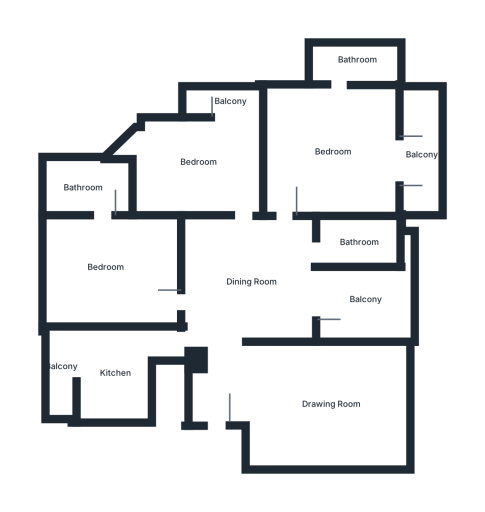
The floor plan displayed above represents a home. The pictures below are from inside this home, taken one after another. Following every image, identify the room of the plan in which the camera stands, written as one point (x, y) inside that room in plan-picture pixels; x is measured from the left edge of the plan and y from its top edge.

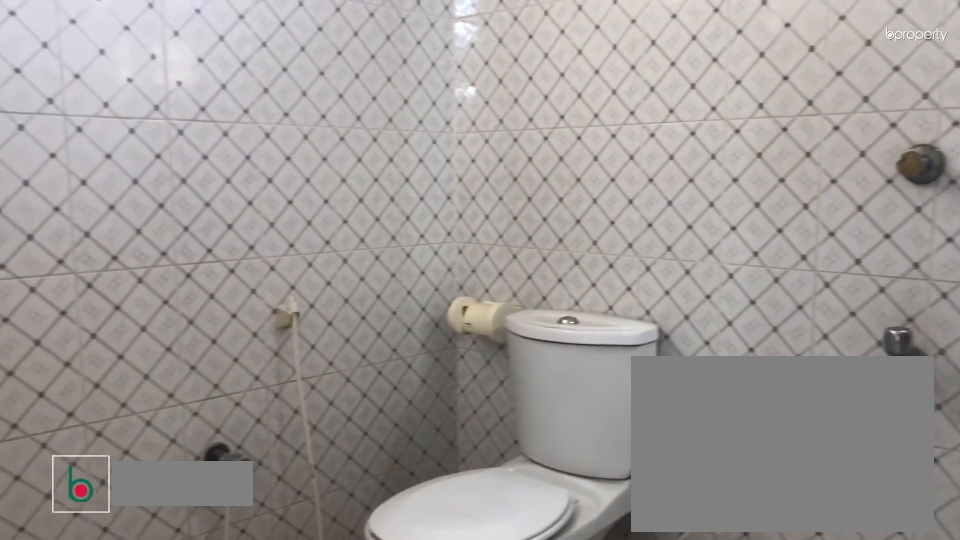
(82, 190)
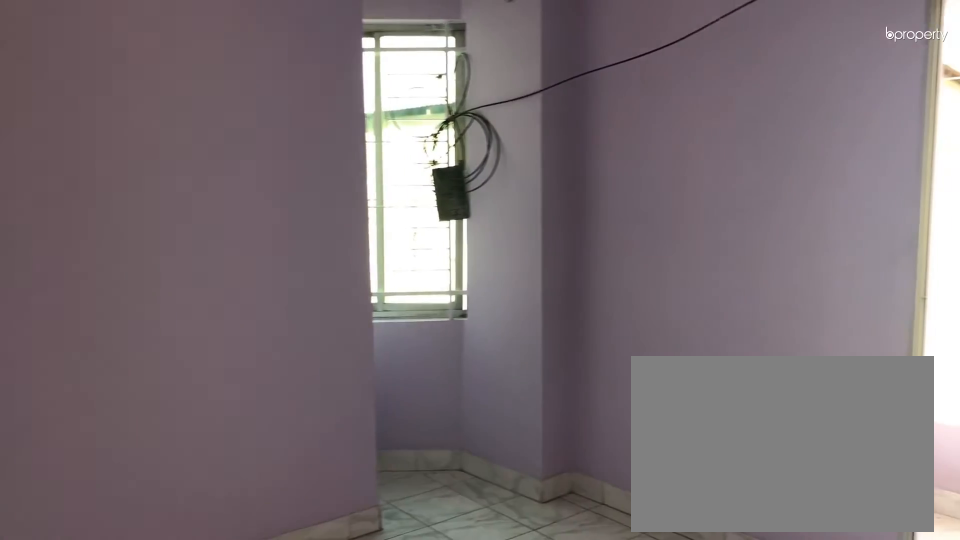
(199, 163)
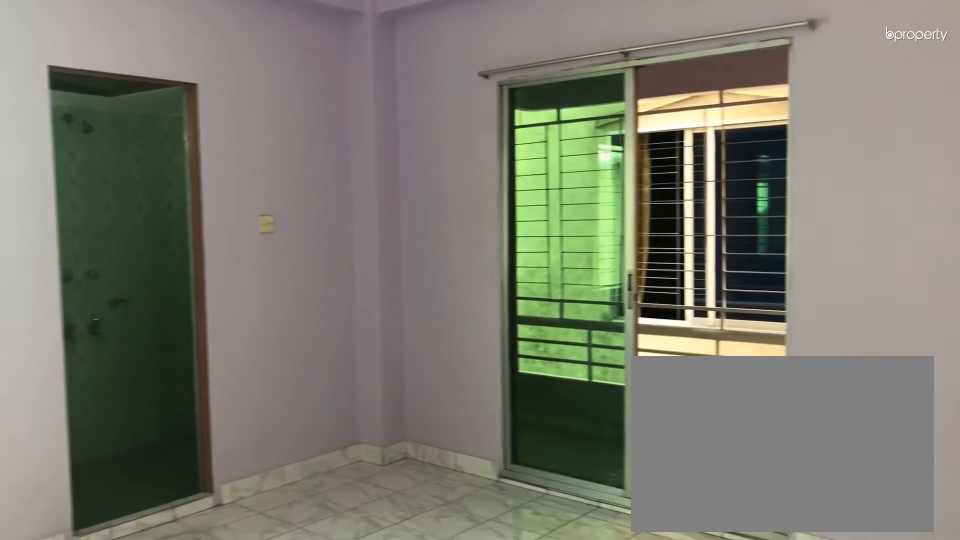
(329, 150)
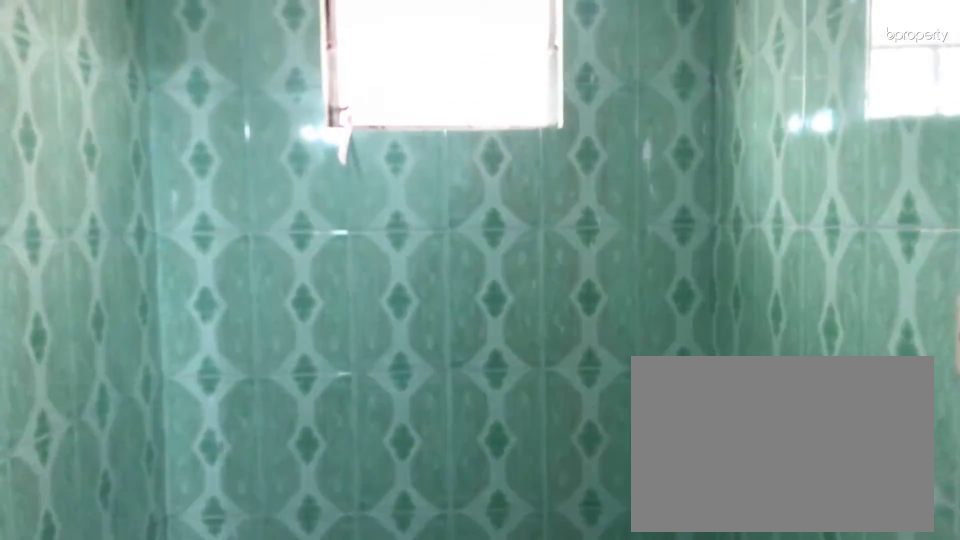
(356, 63)
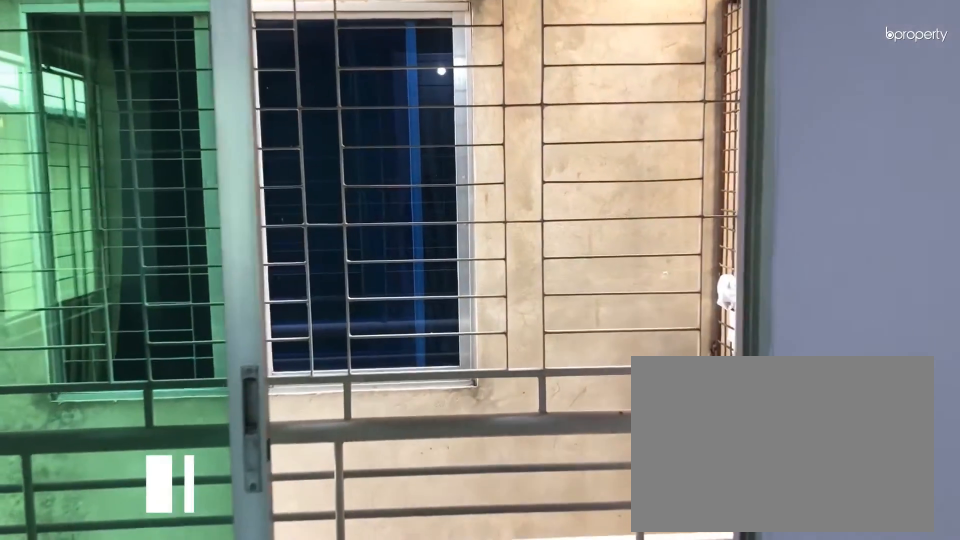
(426, 153)
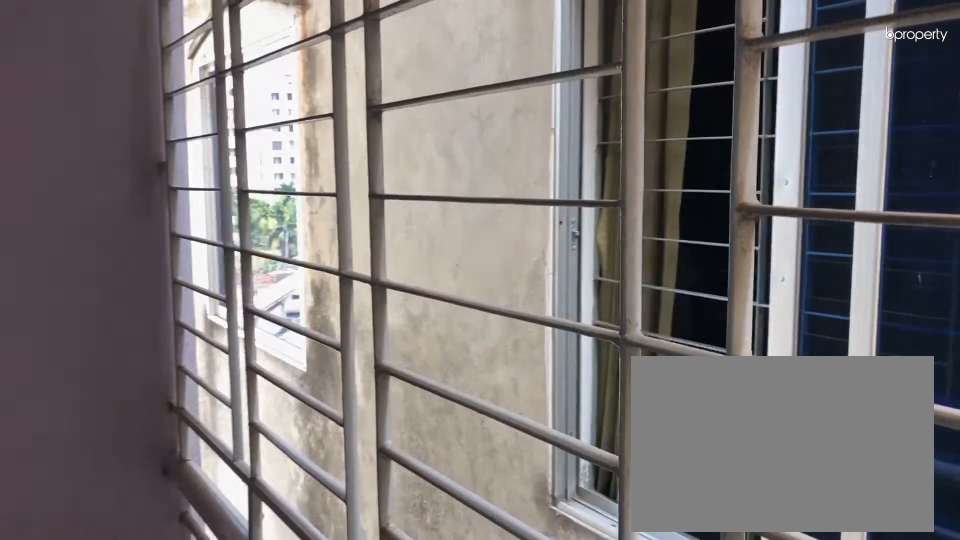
(426, 153)
